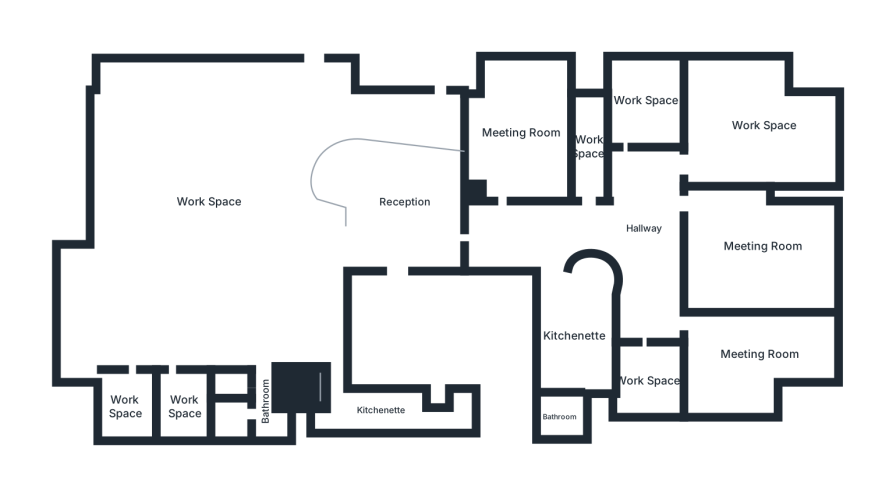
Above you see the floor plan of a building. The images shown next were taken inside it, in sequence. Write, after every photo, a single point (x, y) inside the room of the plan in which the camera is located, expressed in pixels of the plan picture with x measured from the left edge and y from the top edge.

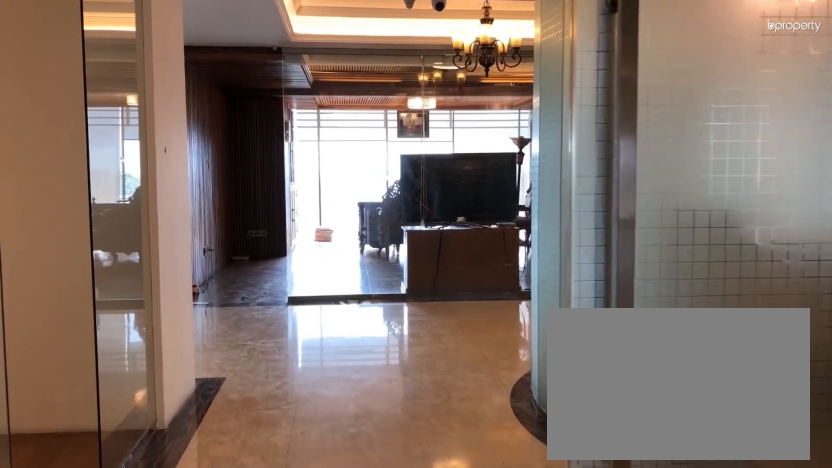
(503, 233)
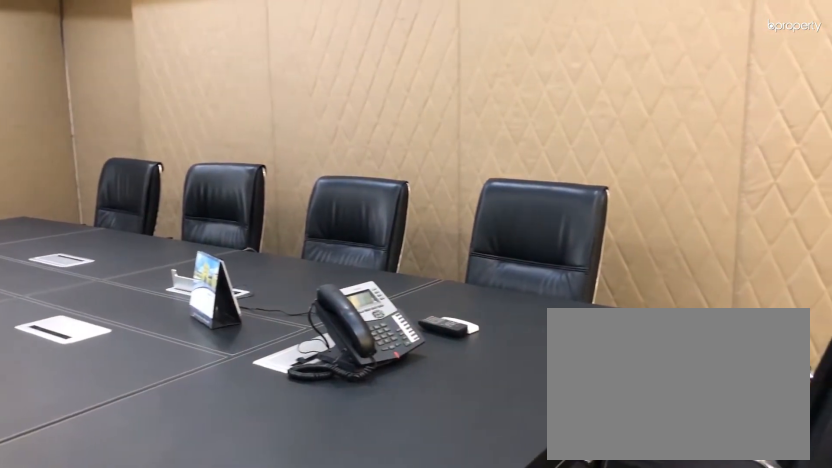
(523, 132)
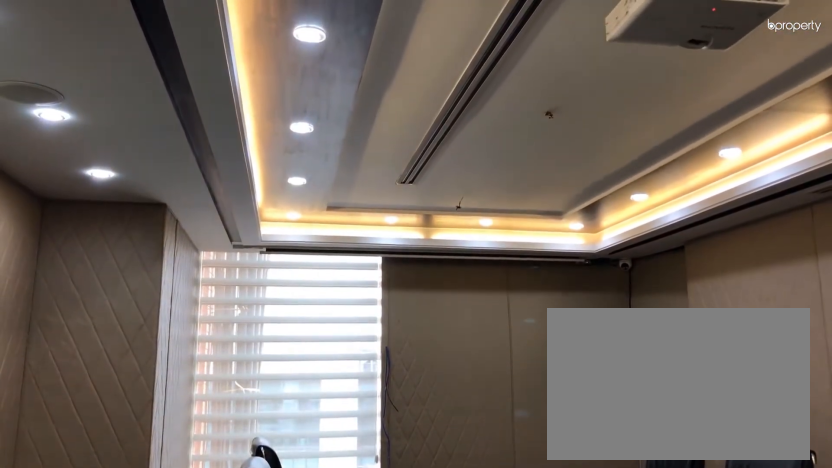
(523, 132)
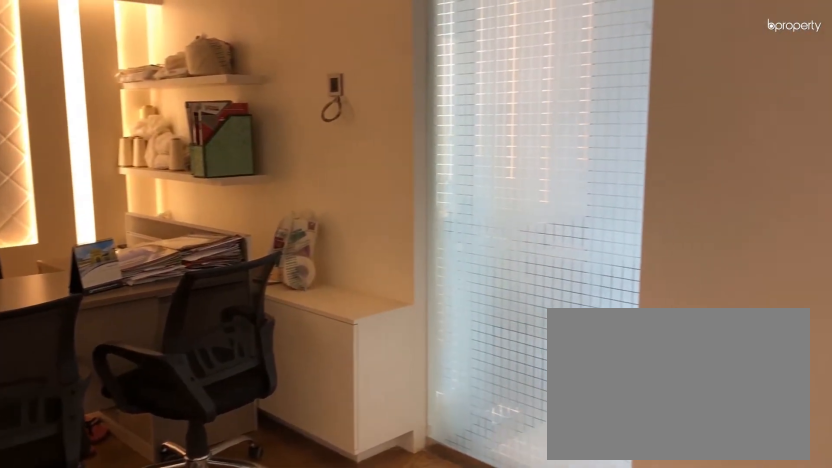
(590, 149)
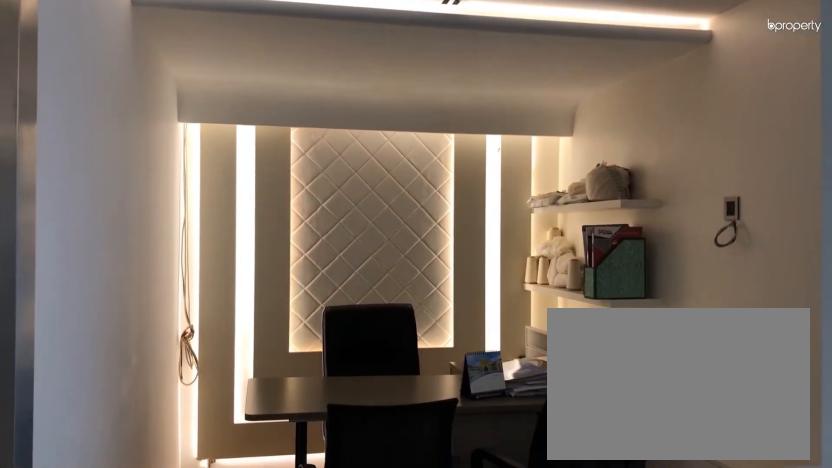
(589, 148)
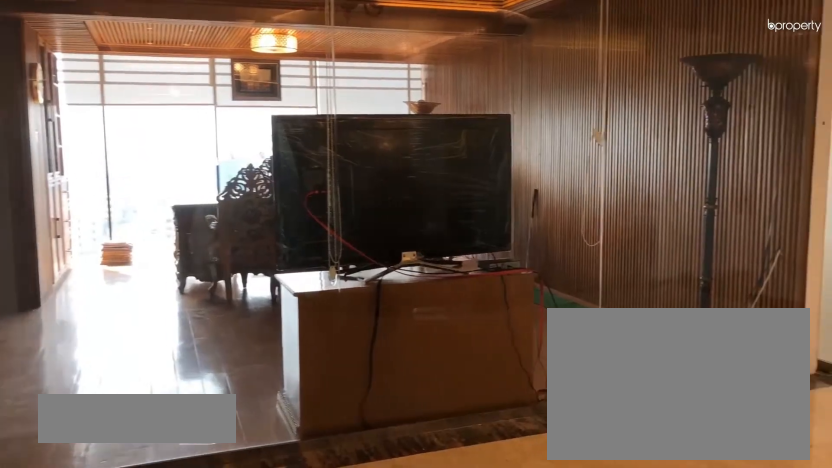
(643, 228)
